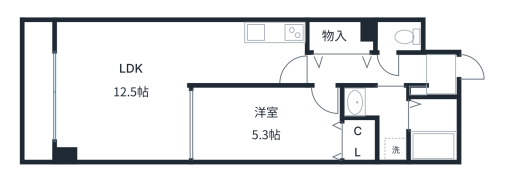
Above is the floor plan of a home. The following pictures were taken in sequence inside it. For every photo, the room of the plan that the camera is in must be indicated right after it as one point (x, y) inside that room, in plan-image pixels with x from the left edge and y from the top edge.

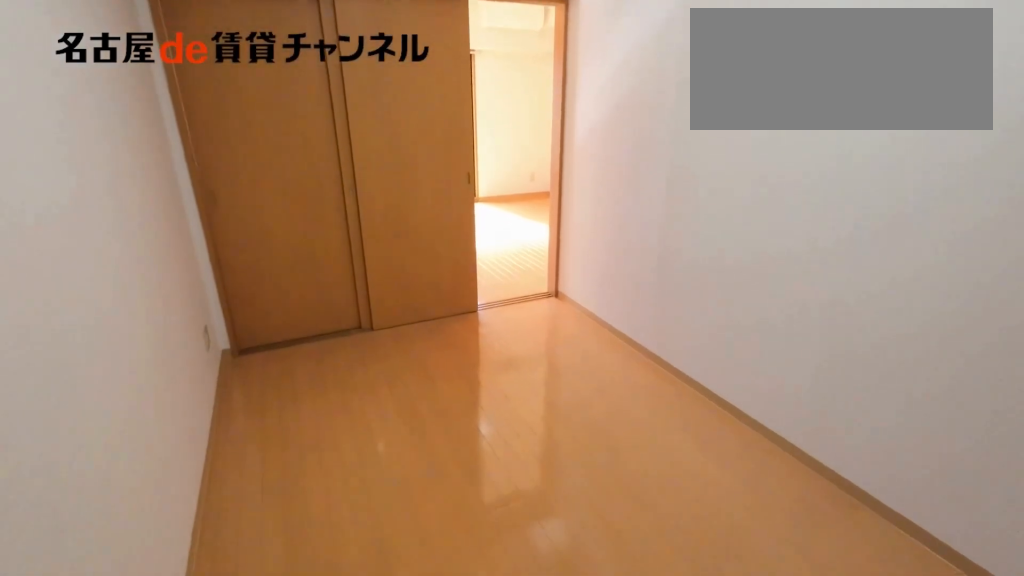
(266, 124)
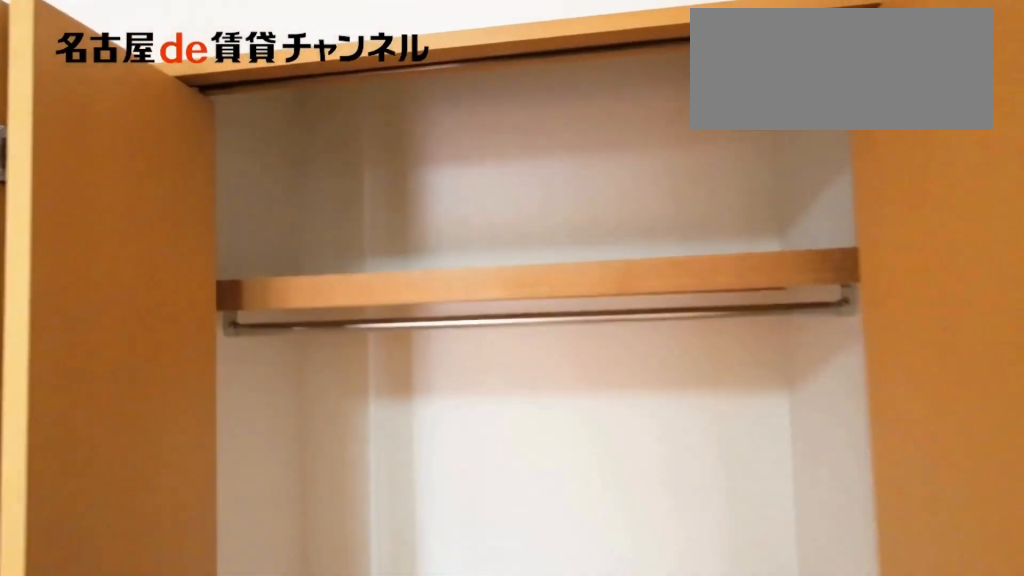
(357, 141)
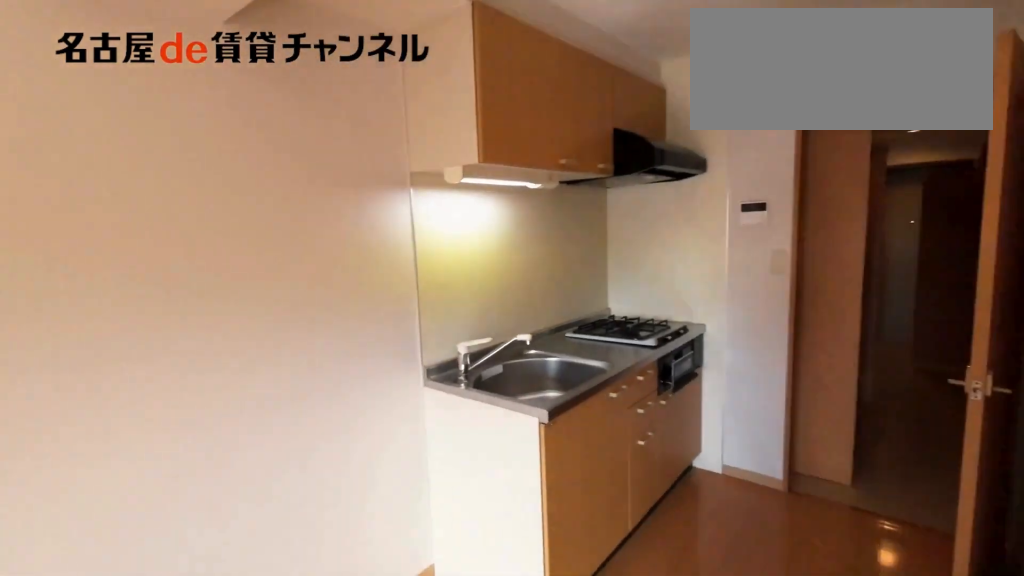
(246, 64)
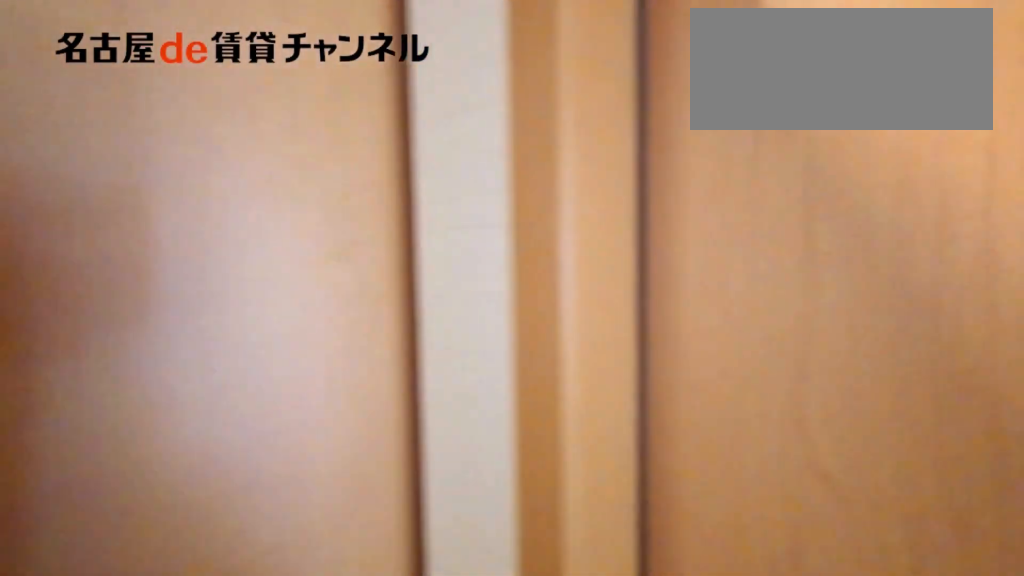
(368, 70)
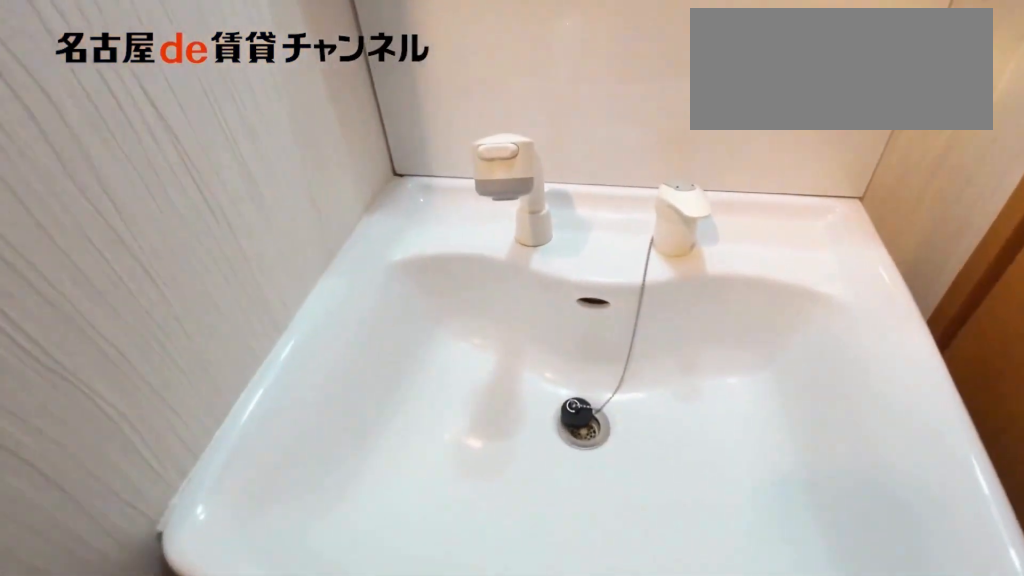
(381, 117)
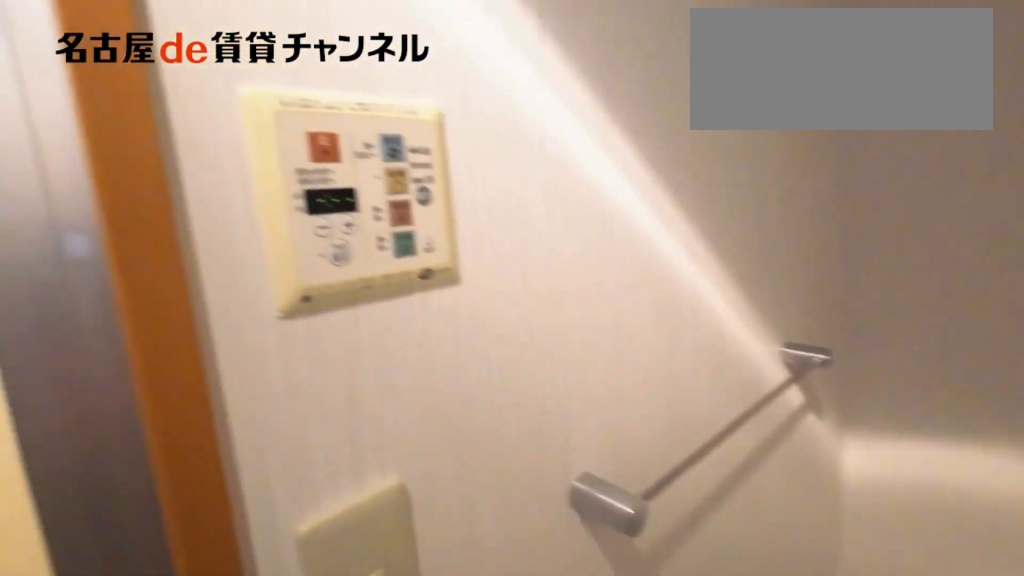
(381, 117)
